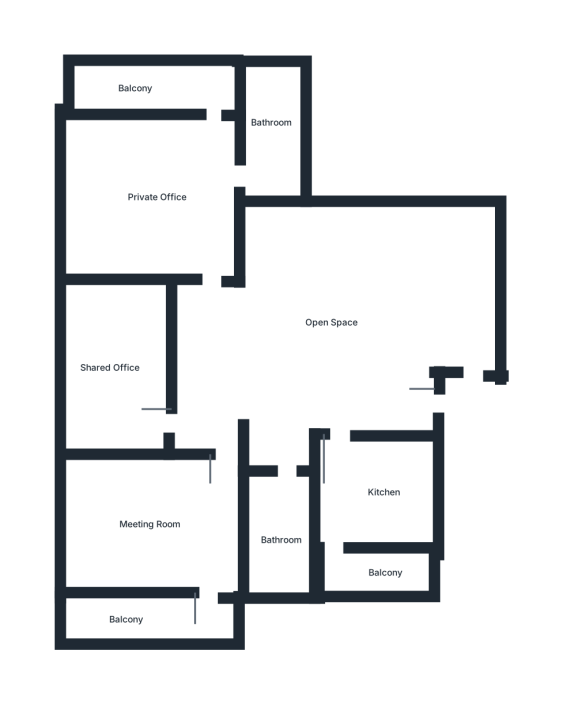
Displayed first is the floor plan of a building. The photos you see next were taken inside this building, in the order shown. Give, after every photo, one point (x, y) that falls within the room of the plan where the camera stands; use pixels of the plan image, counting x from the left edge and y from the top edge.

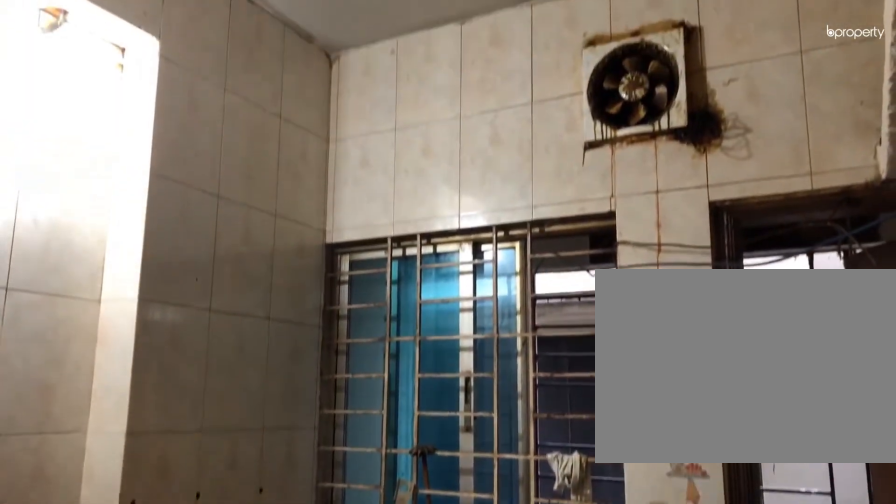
(400, 476)
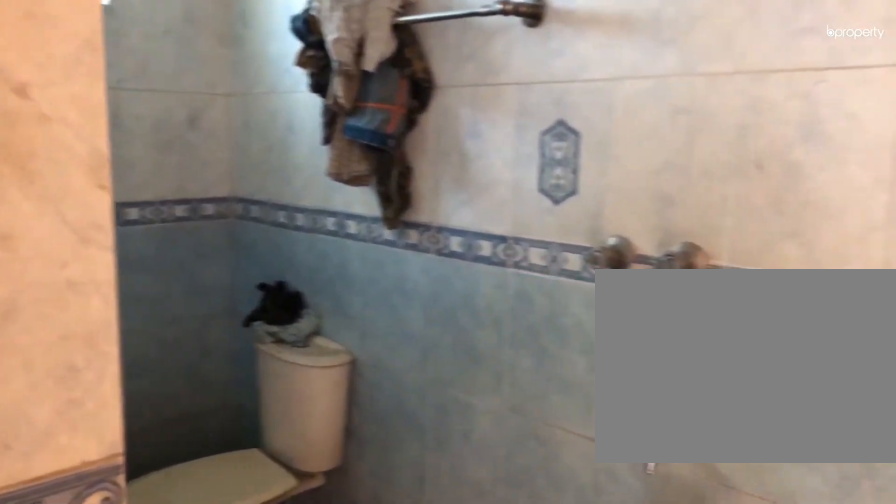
(275, 112)
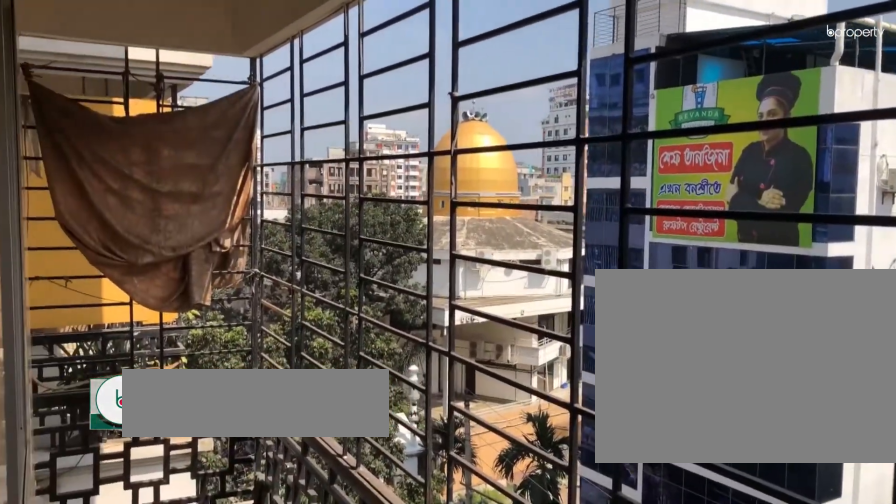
(151, 75)
